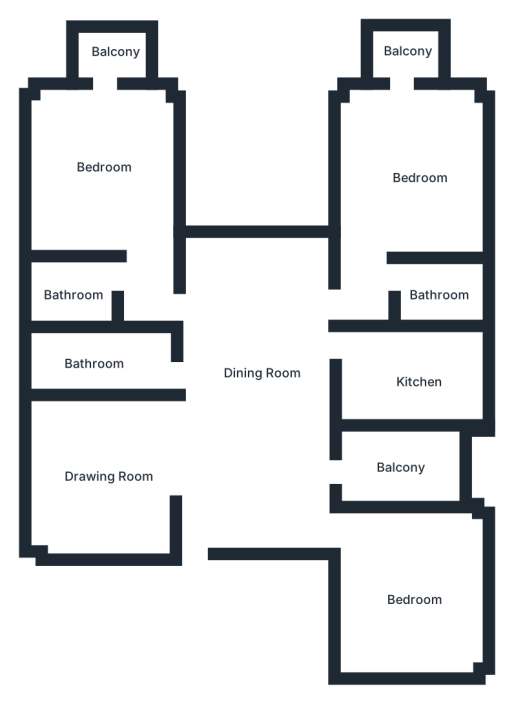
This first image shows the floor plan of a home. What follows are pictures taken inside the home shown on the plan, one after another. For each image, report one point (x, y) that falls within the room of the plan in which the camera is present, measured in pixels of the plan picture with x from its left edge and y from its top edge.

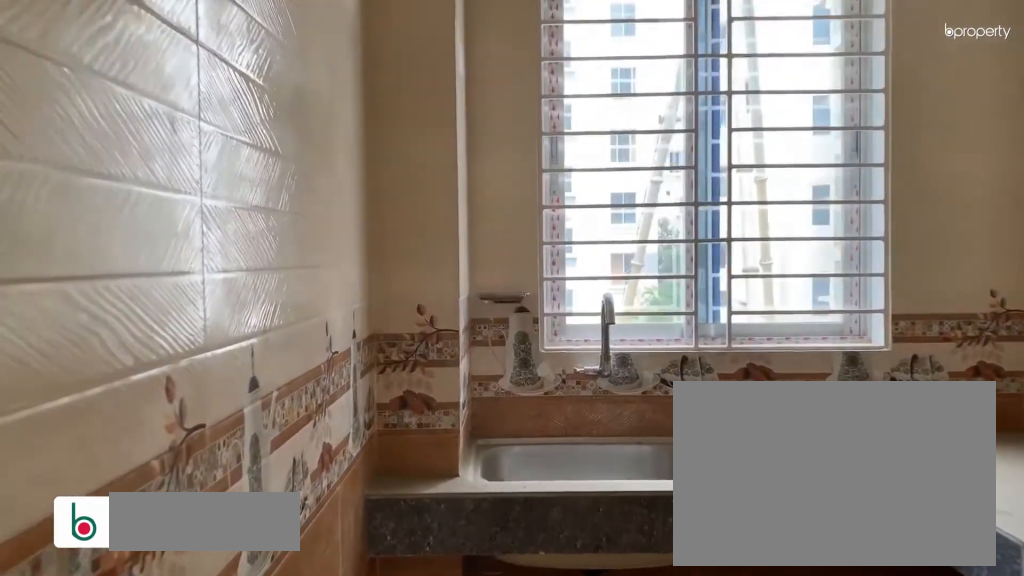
(400, 371)
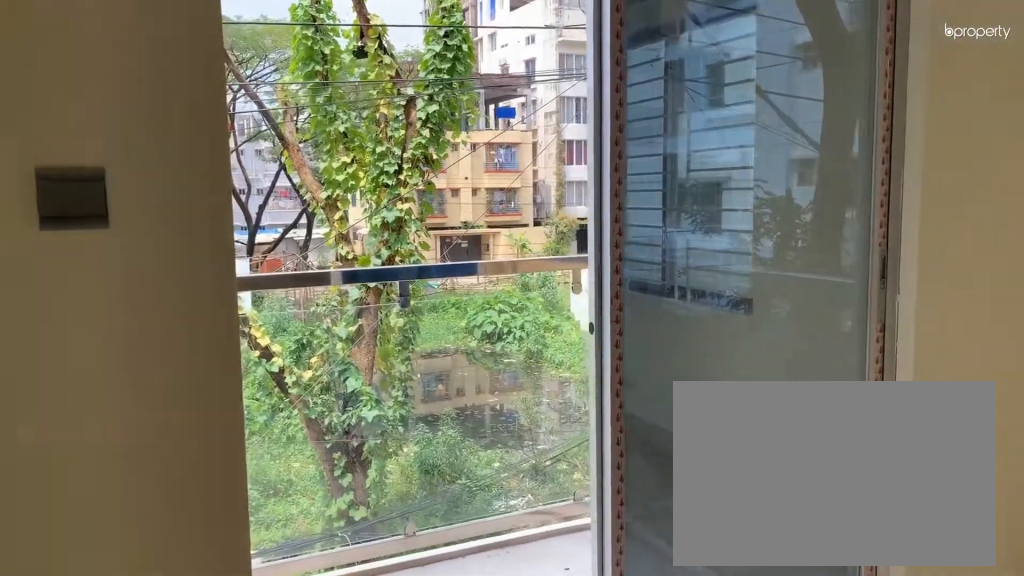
(408, 171)
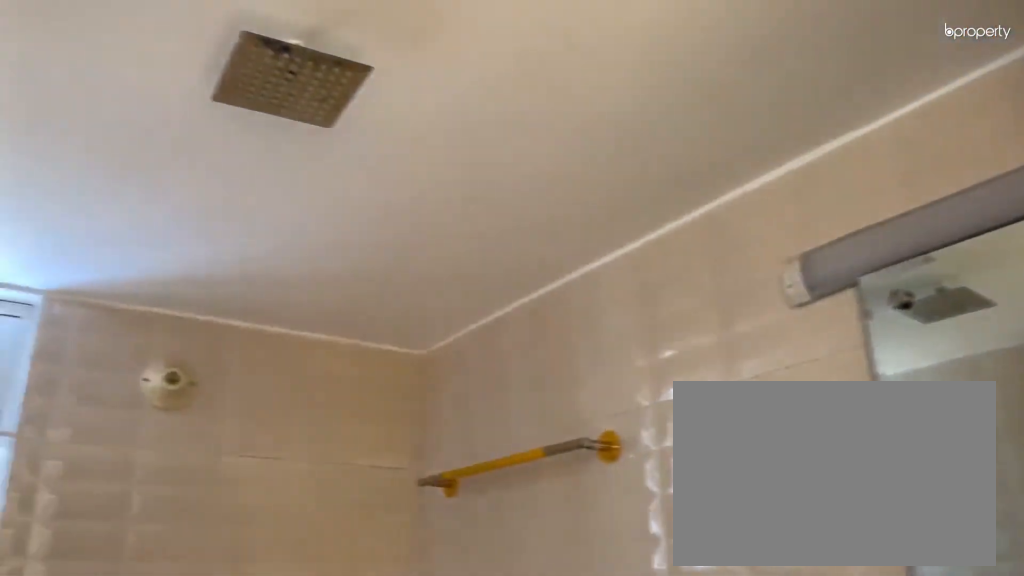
(431, 294)
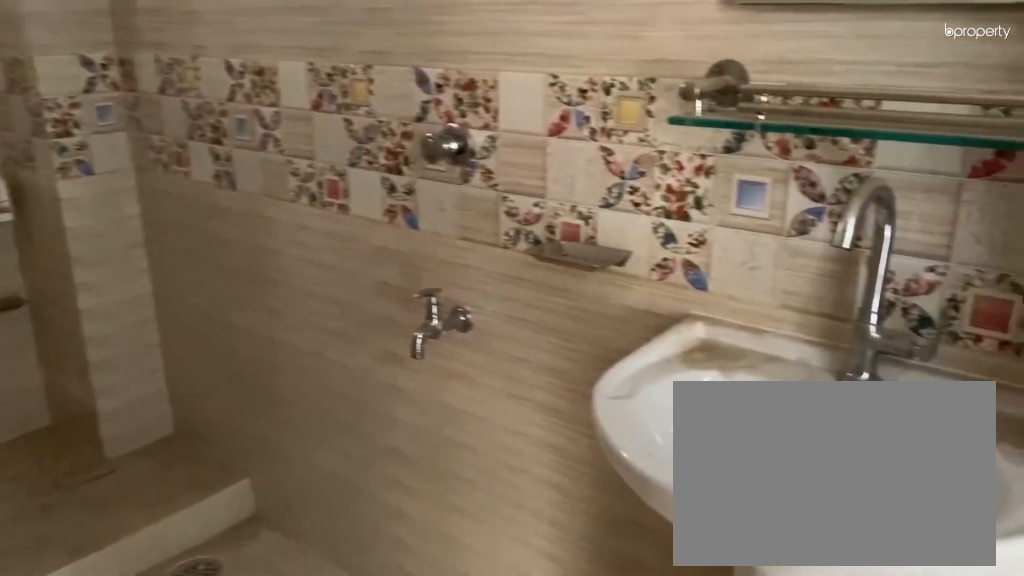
(91, 361)
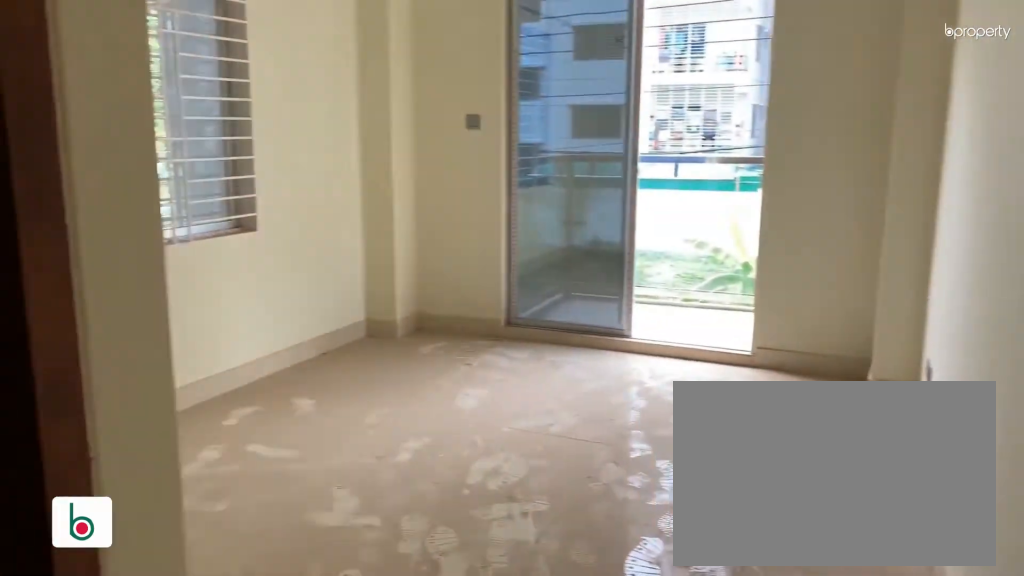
(94, 171)
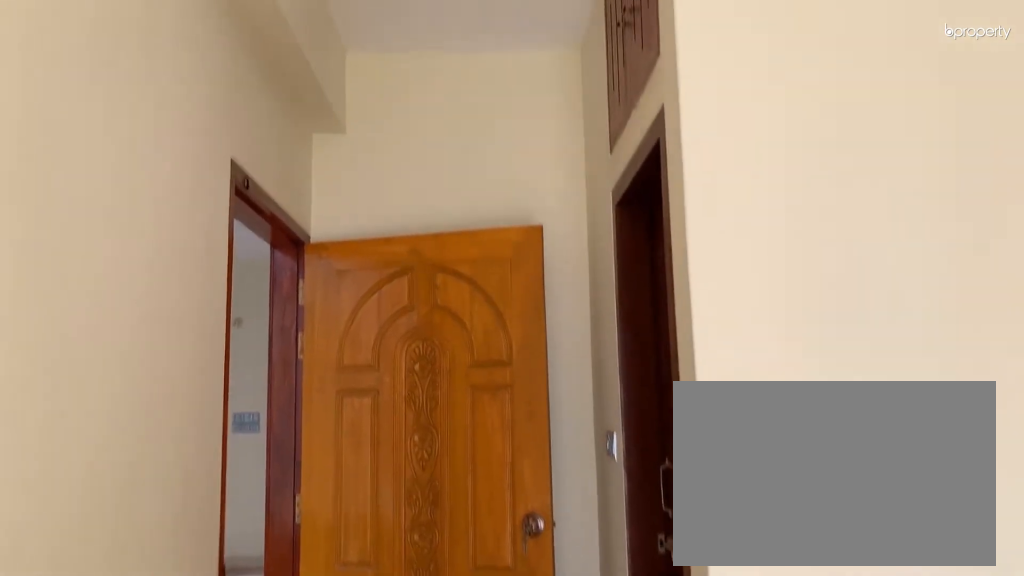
(94, 171)
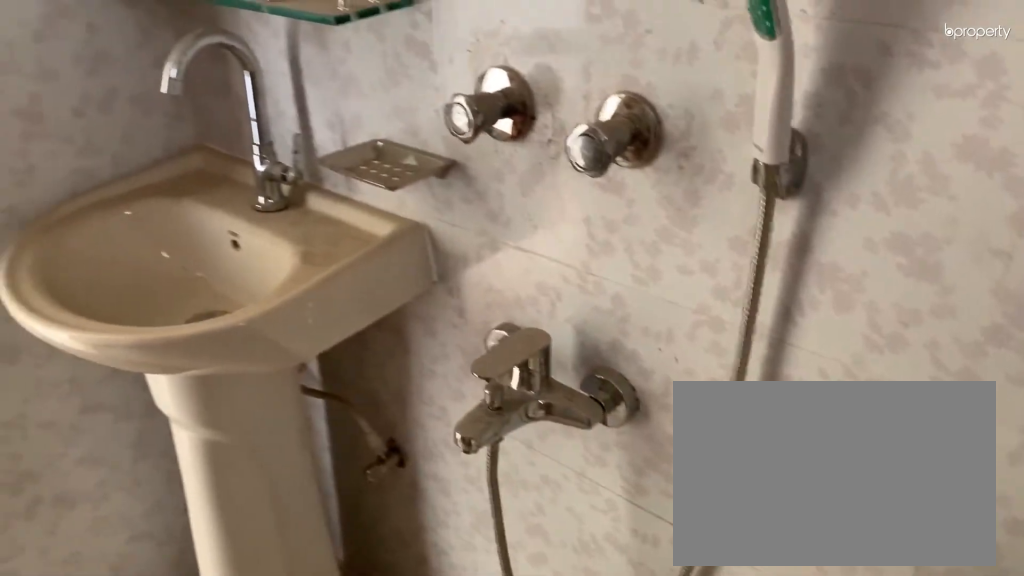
(71, 299)
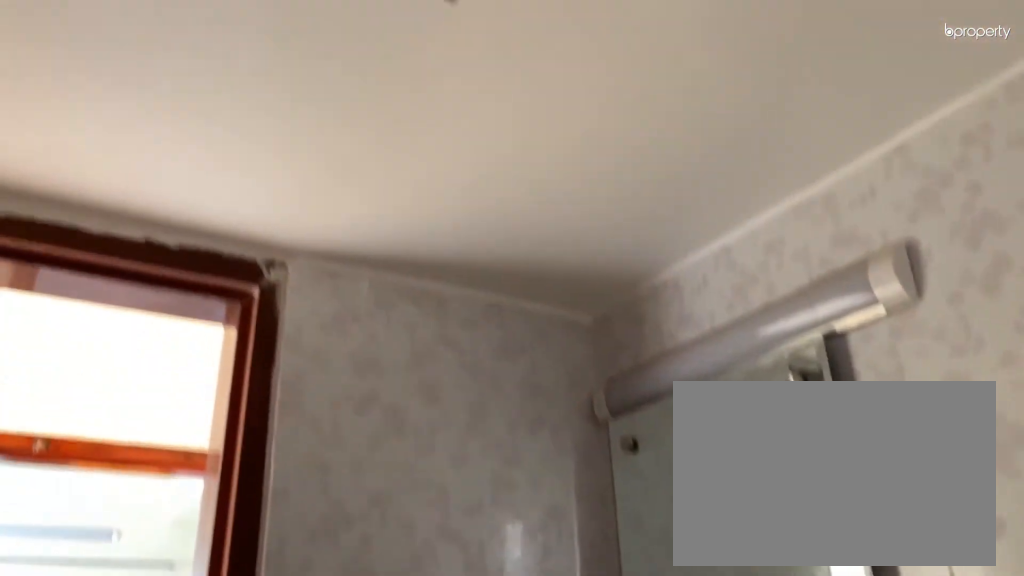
(71, 299)
